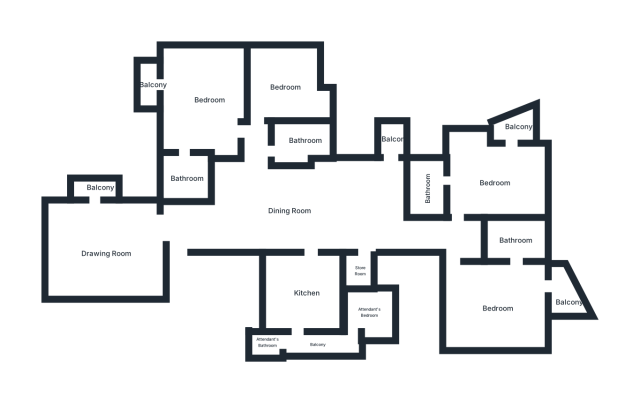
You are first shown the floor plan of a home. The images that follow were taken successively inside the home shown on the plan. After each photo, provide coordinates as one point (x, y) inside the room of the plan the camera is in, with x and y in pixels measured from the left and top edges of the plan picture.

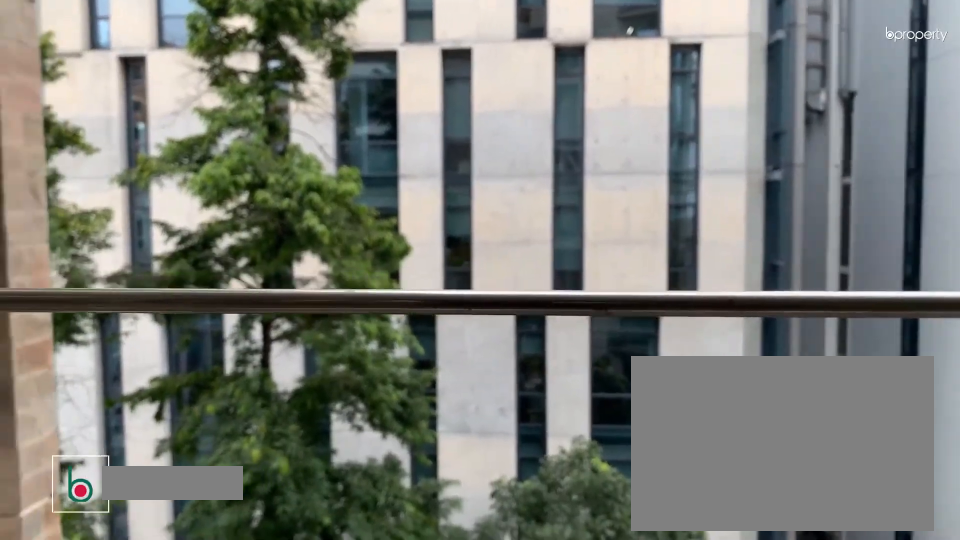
(393, 140)
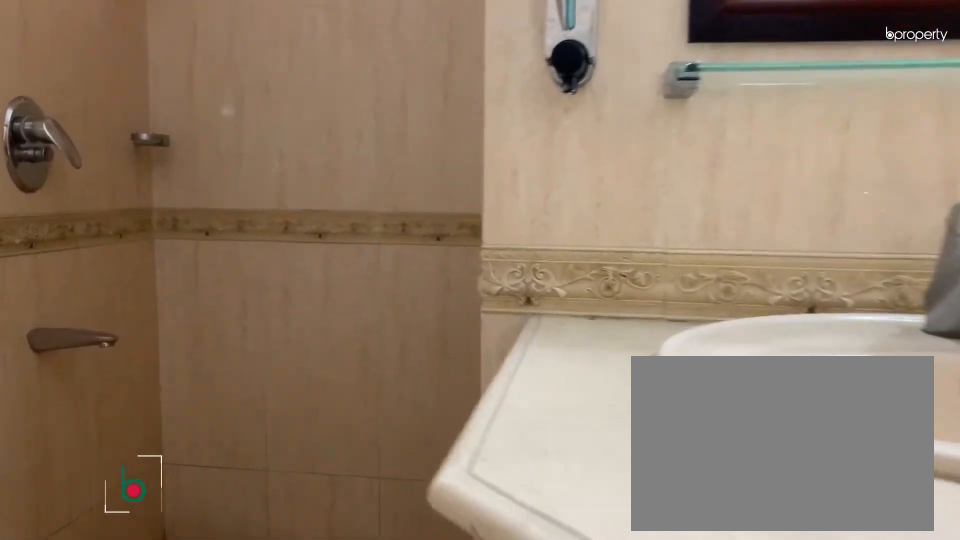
(299, 143)
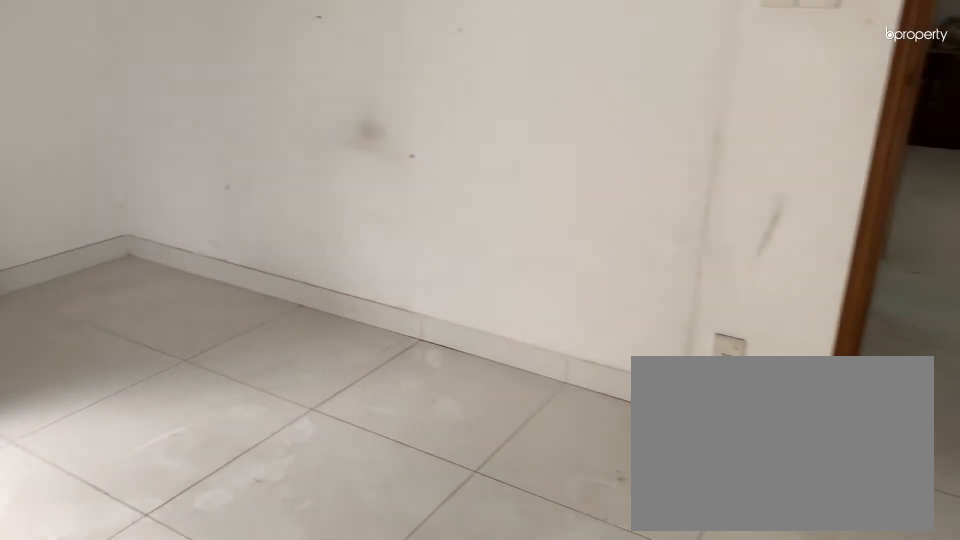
(286, 87)
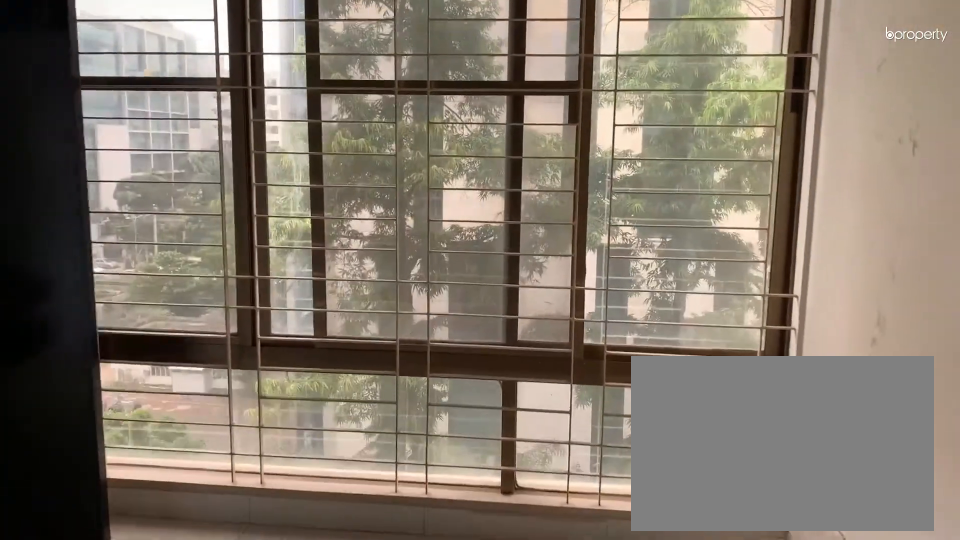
(210, 100)
